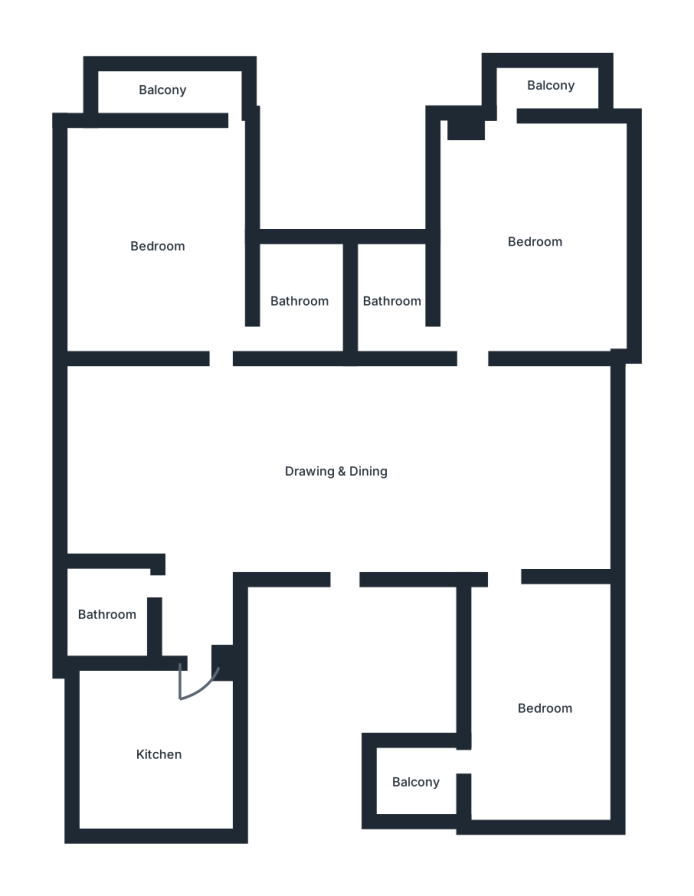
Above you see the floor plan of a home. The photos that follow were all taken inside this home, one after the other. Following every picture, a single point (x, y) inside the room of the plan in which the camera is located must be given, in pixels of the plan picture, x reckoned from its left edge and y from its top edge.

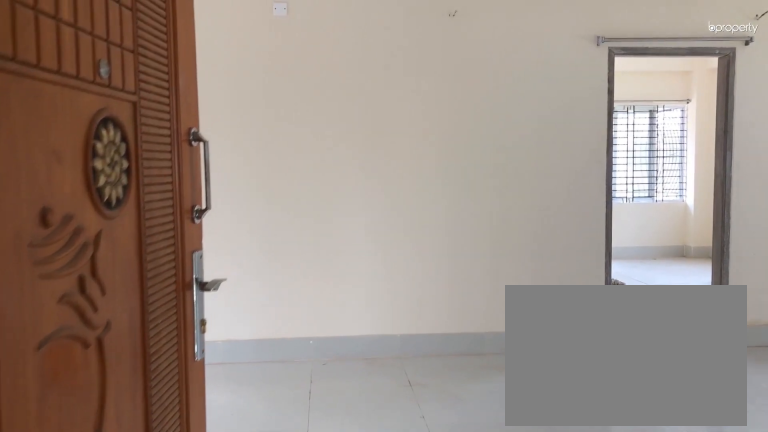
(335, 472)
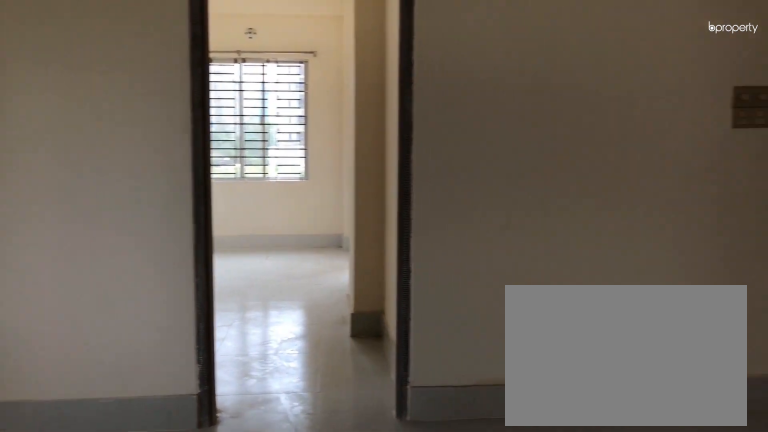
(335, 472)
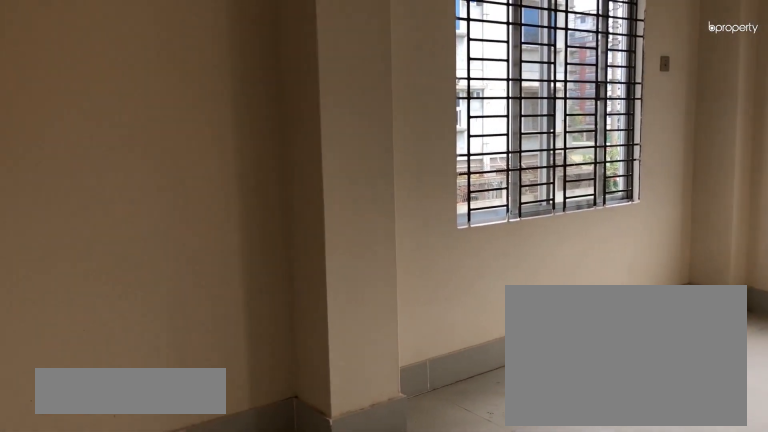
(543, 708)
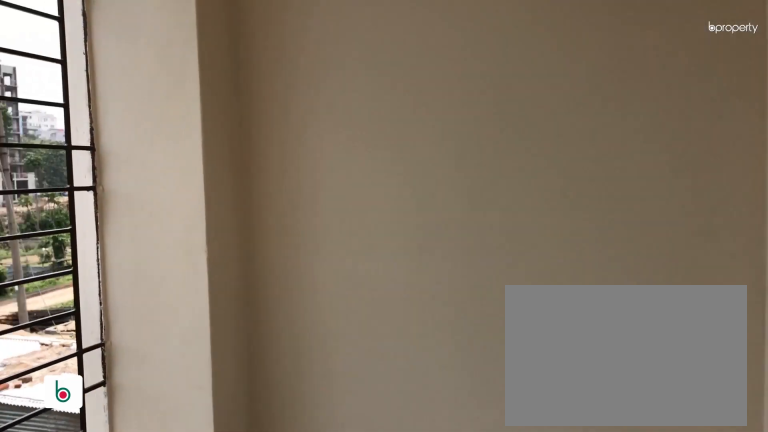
(419, 780)
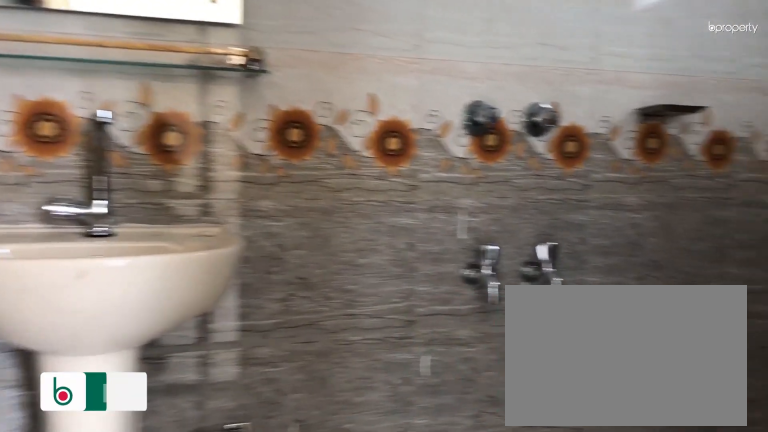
(392, 301)
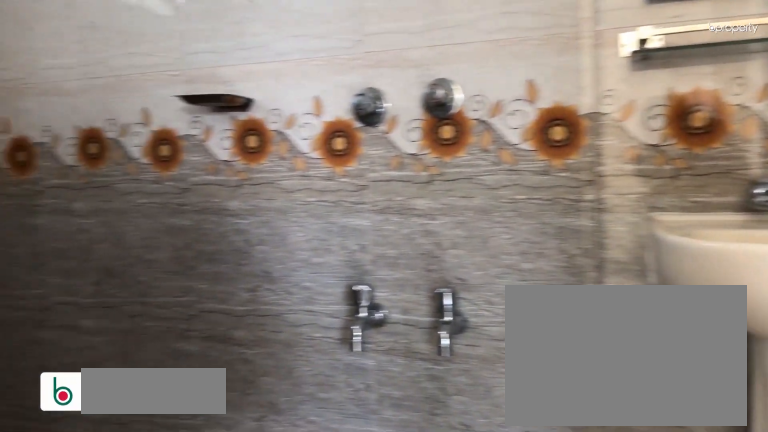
(300, 301)
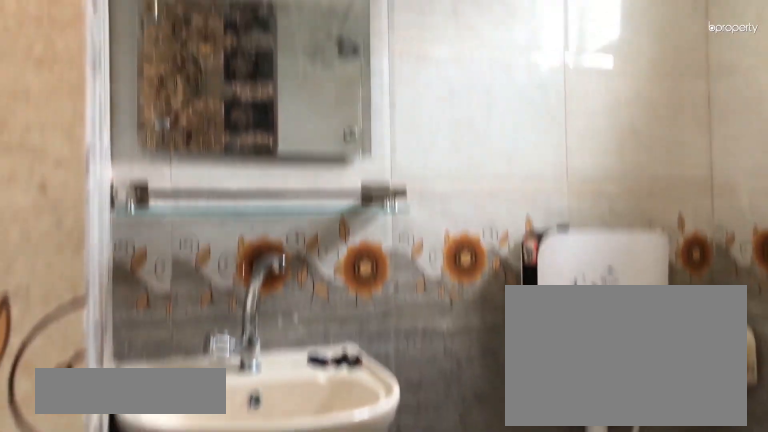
(104, 615)
